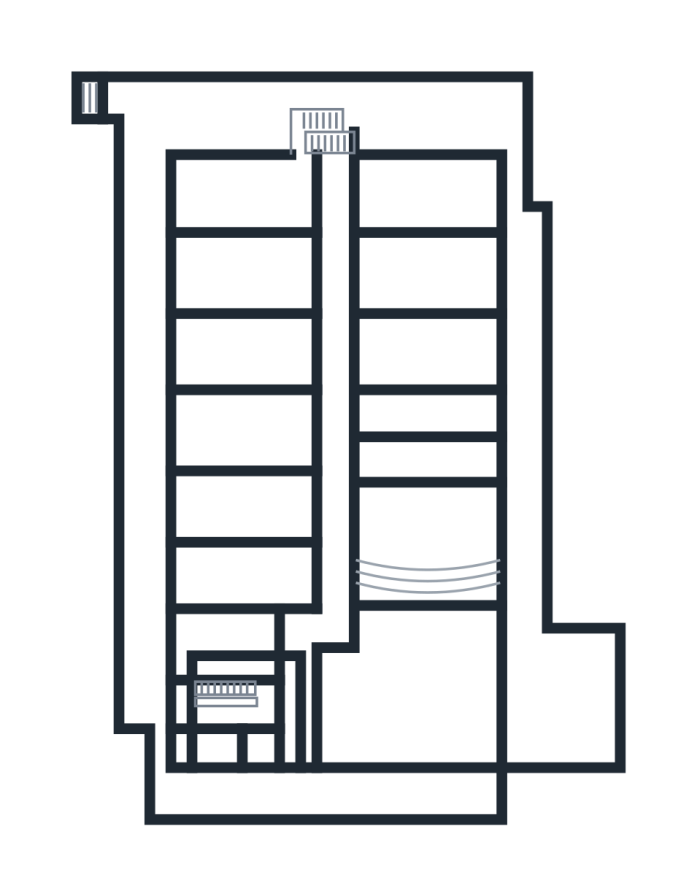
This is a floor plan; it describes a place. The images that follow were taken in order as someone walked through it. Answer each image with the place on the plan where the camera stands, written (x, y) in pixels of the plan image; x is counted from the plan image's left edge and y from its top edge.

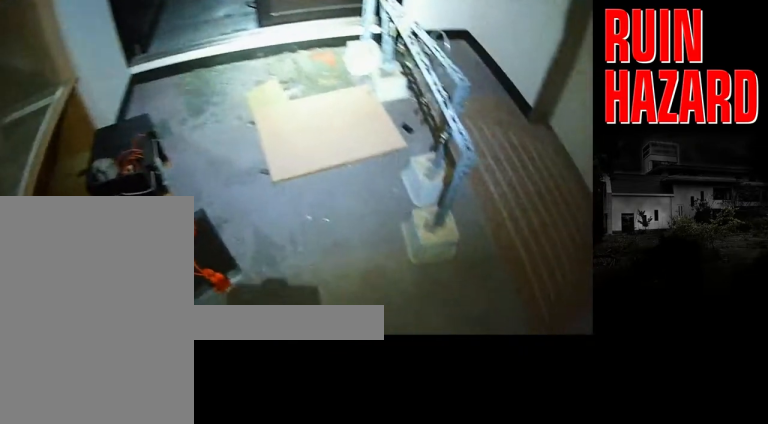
(328, 653)
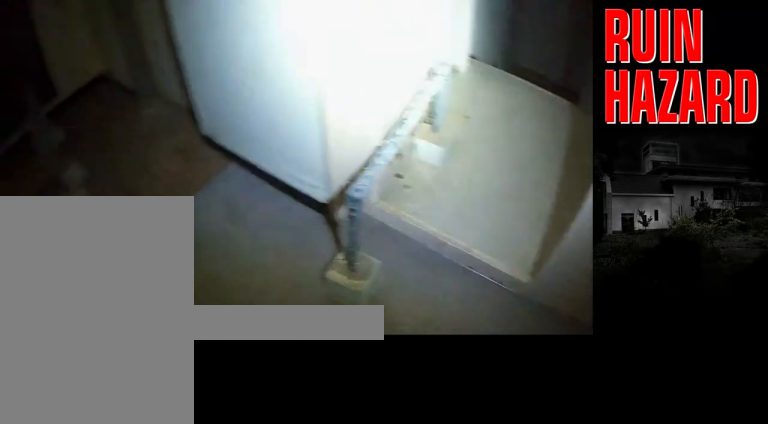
(328, 662)
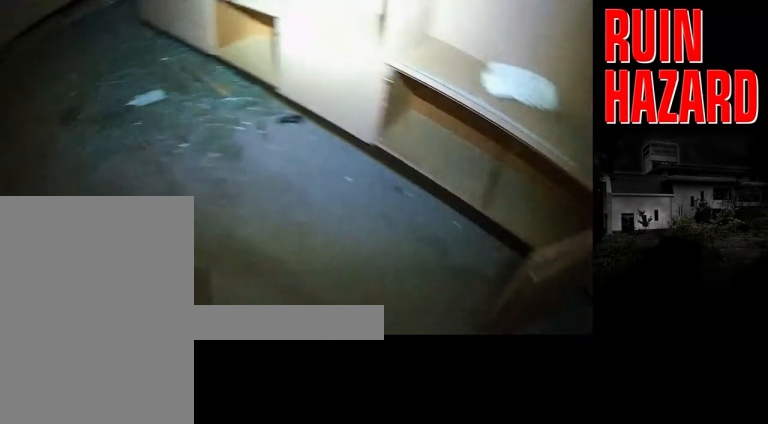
(325, 660)
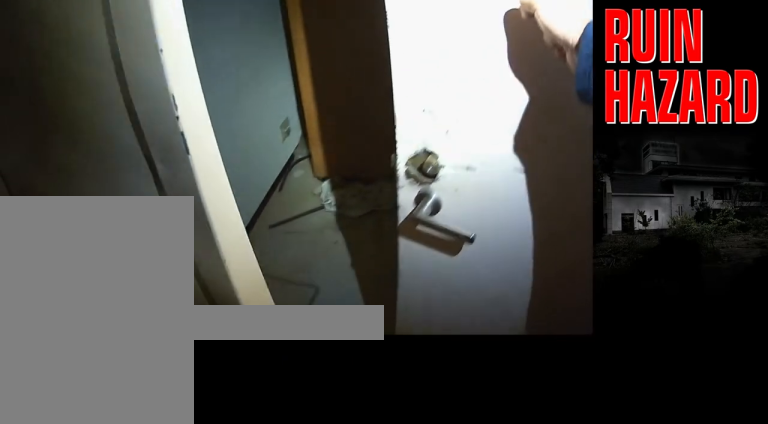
(321, 665)
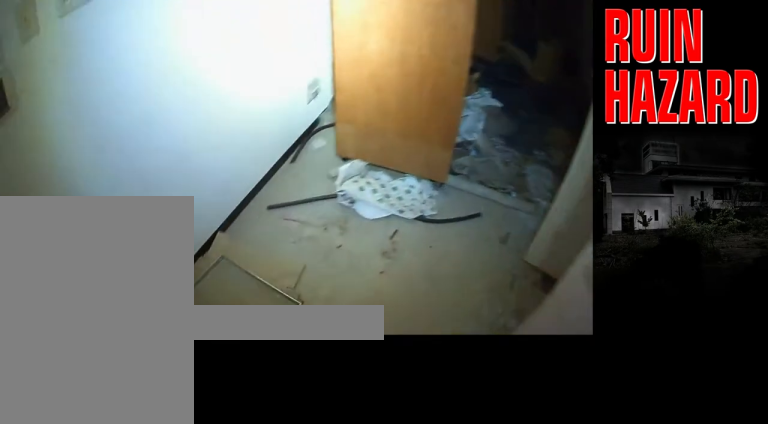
(322, 659)
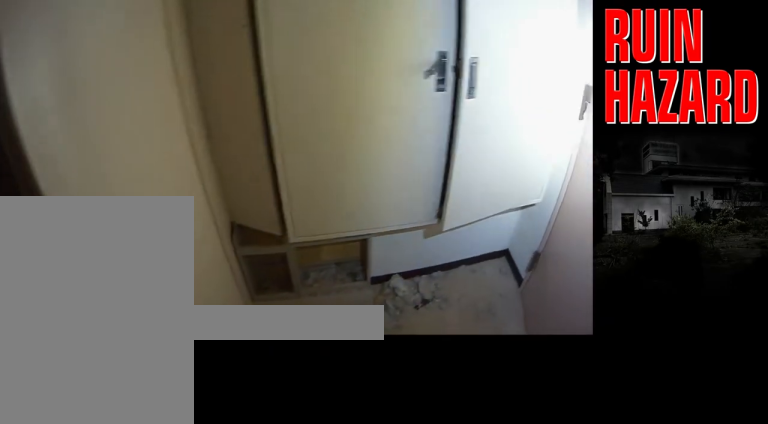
(215, 673)
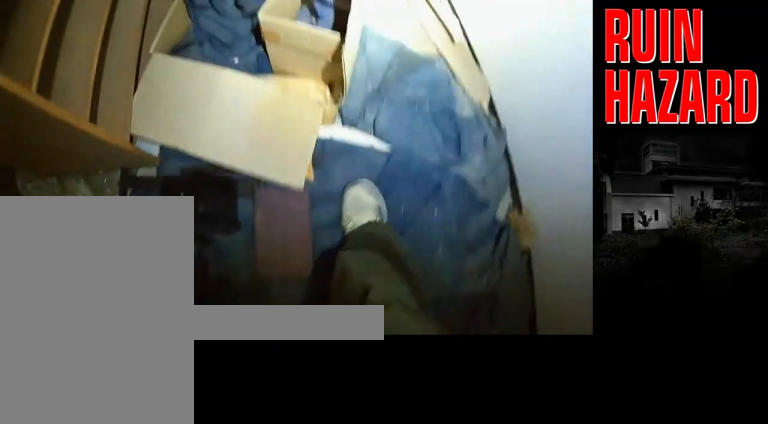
(227, 679)
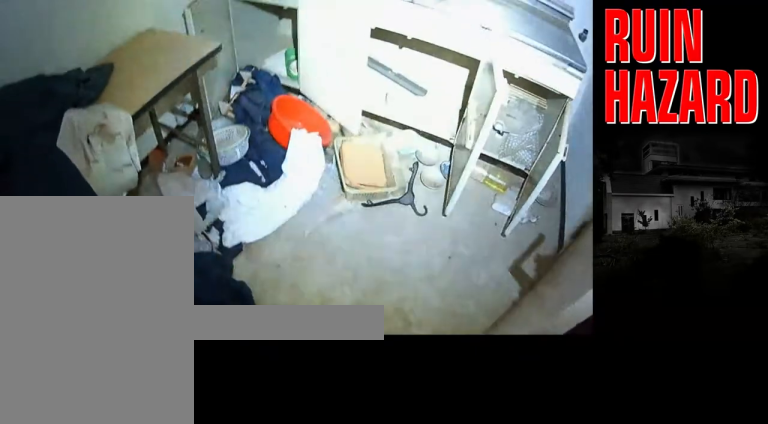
(223, 680)
